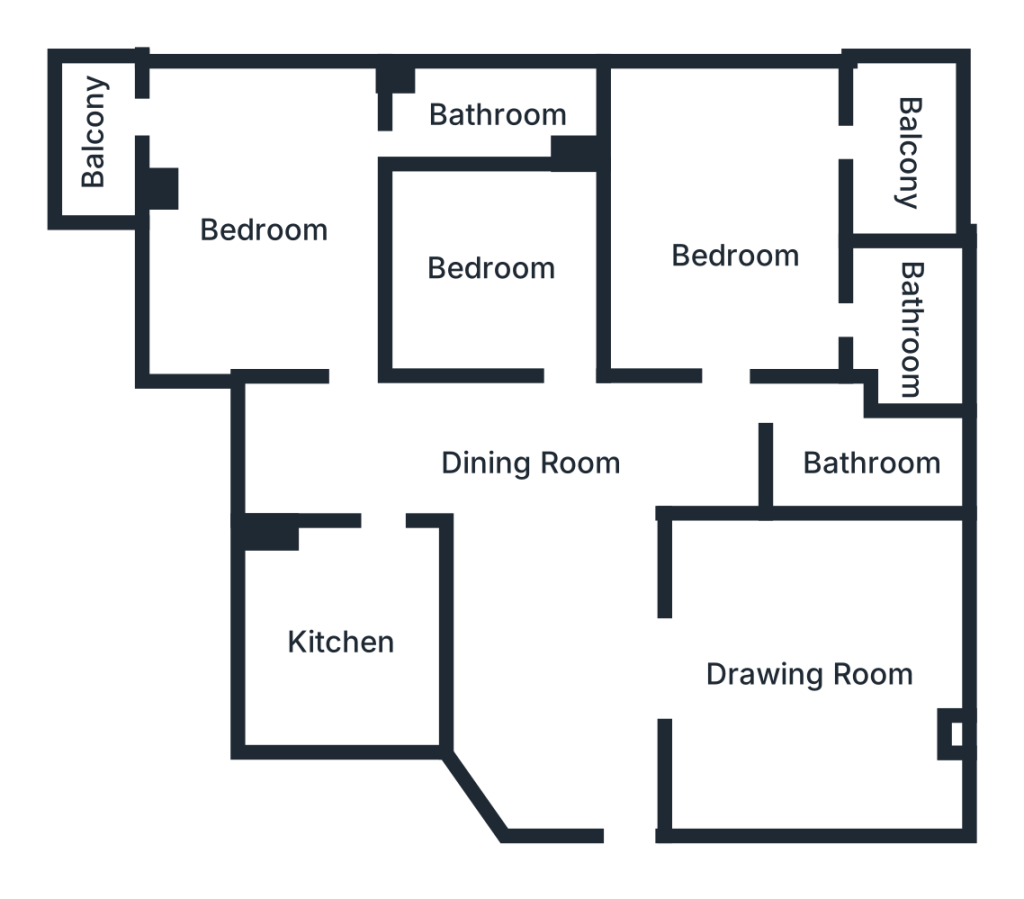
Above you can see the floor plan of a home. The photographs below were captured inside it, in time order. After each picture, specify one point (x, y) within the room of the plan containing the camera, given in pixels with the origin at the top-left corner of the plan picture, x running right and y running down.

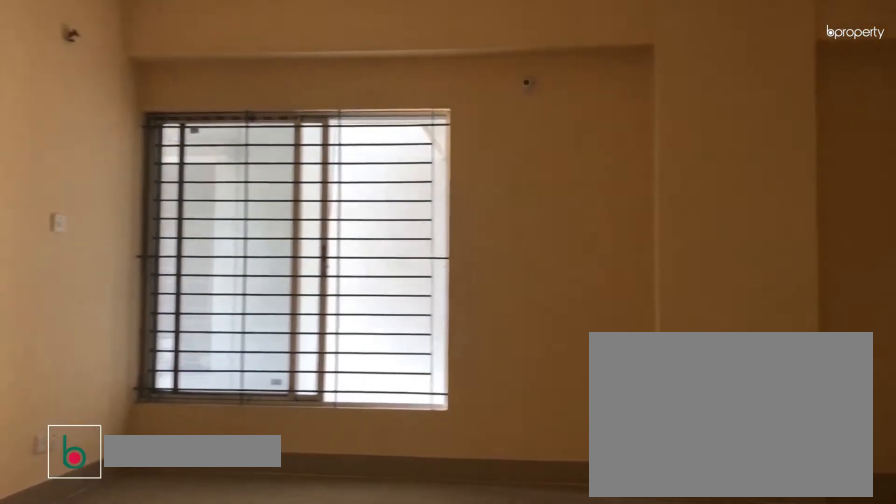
(817, 674)
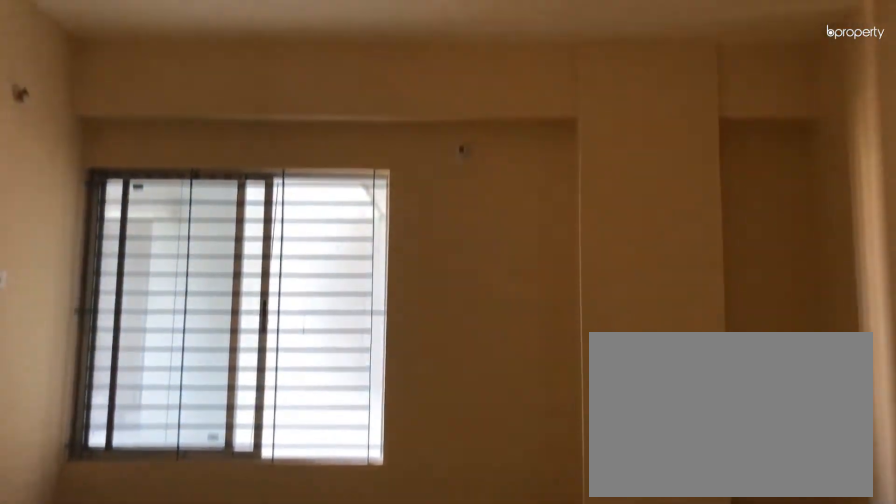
(817, 674)
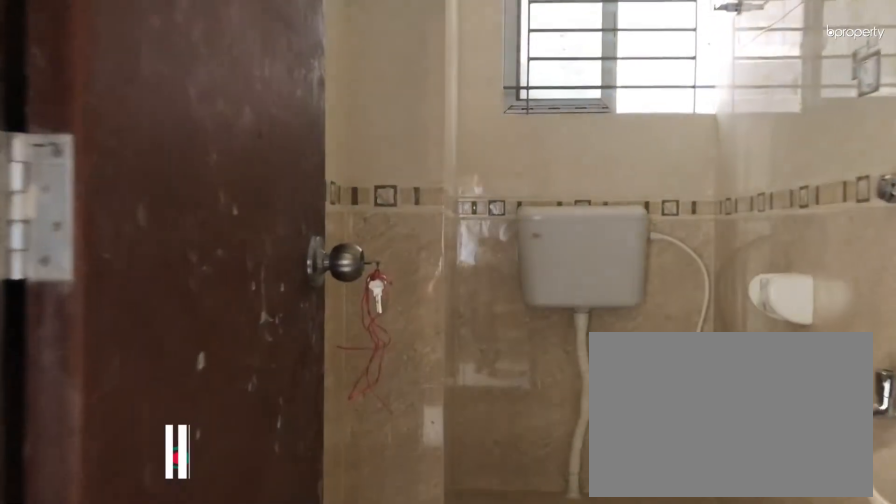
(864, 459)
